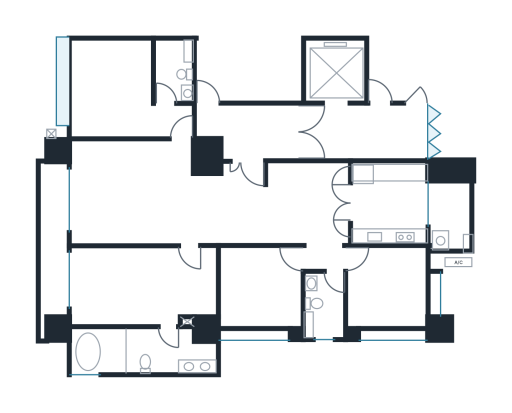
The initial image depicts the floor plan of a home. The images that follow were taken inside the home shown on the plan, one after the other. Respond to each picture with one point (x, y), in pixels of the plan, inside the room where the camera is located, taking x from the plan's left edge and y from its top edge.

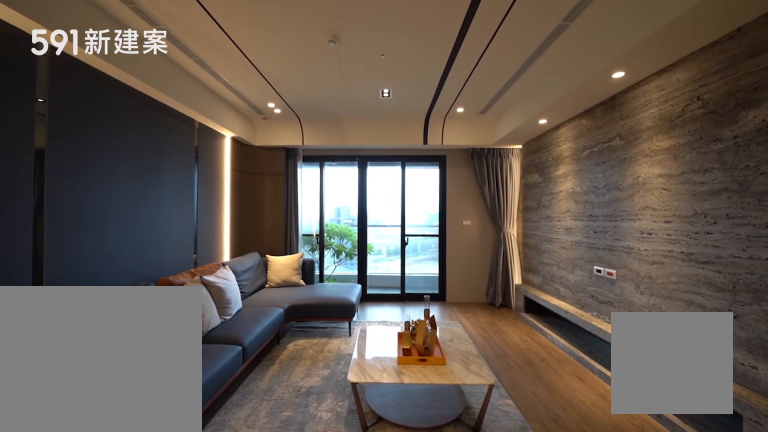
(128, 191)
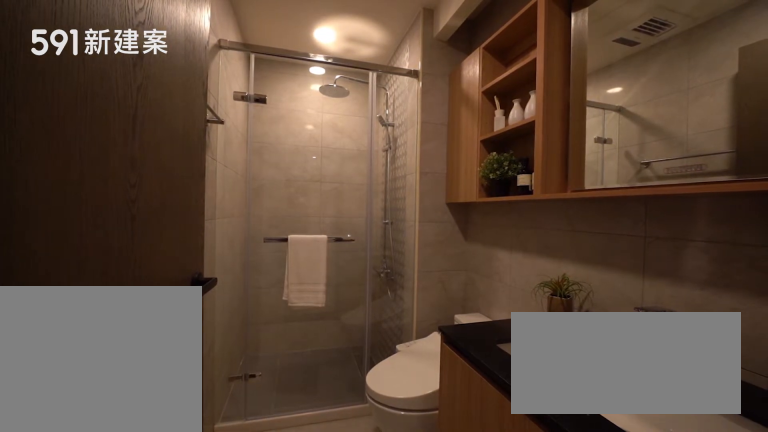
(173, 73)
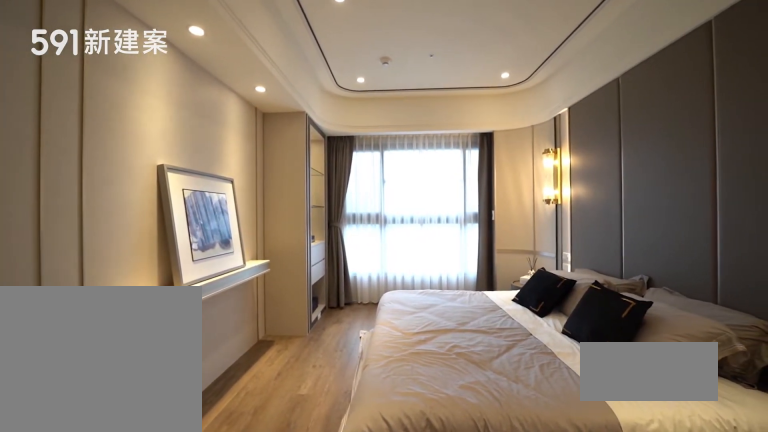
(138, 284)
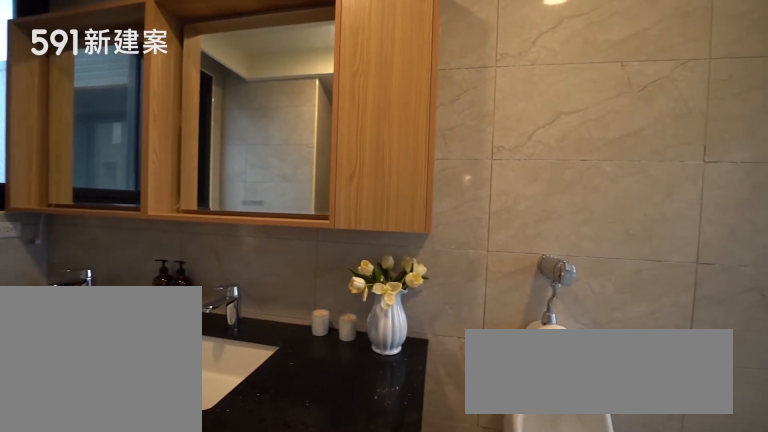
(137, 353)
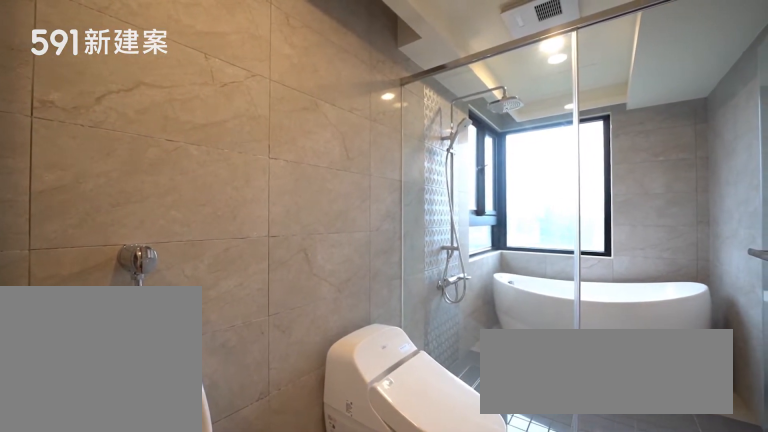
(137, 353)
